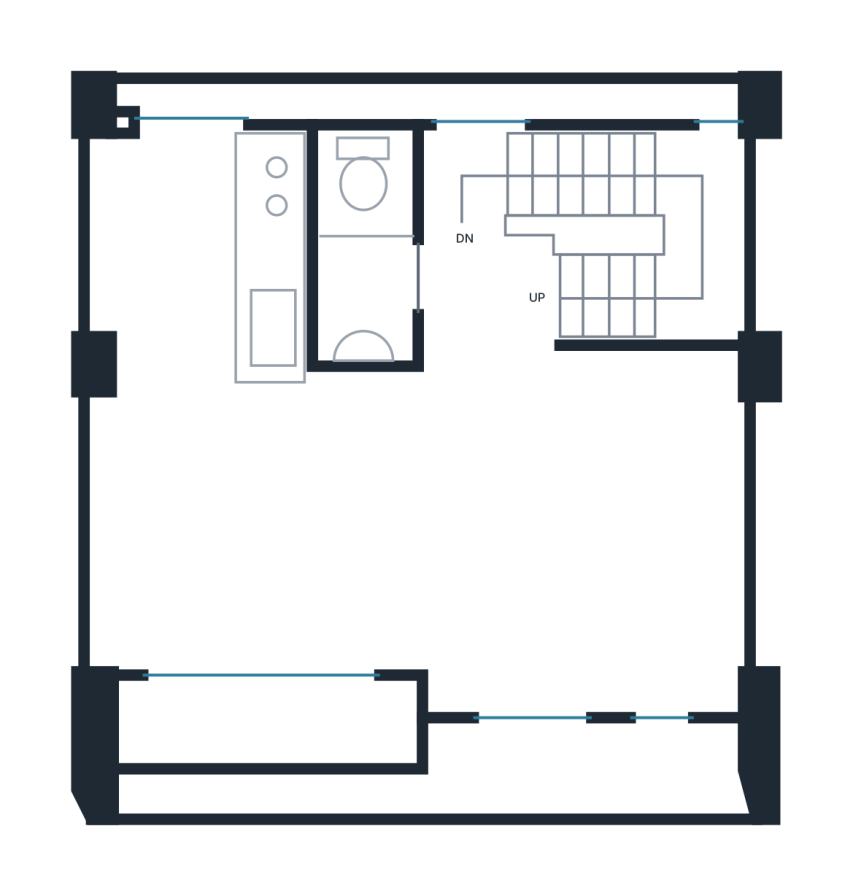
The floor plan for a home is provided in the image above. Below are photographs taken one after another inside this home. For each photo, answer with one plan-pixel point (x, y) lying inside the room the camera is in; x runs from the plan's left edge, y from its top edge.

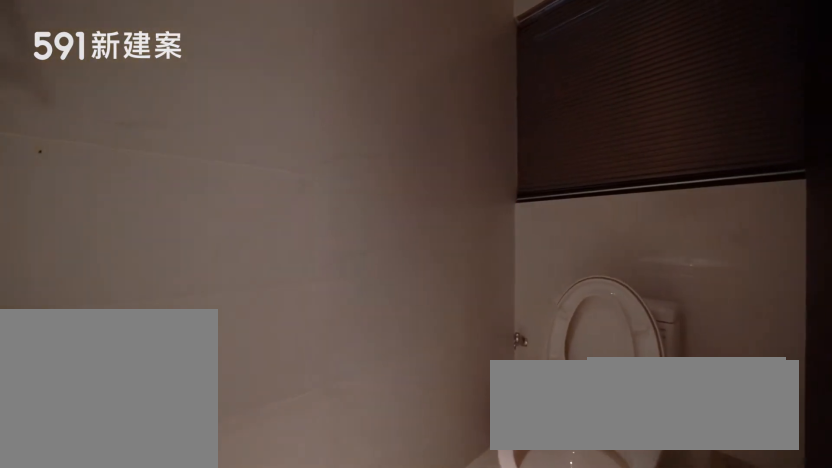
(363, 238)
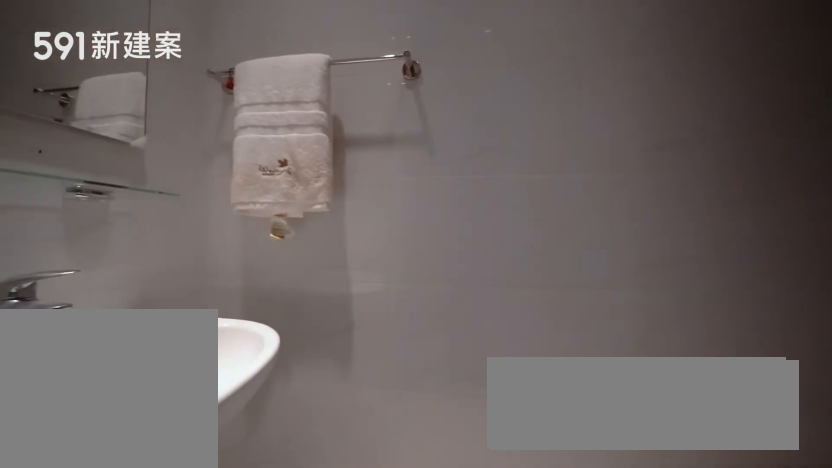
(363, 238)
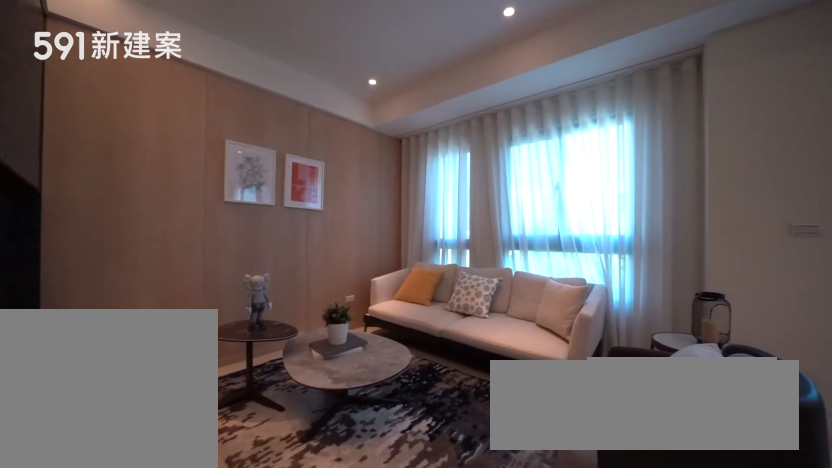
(591, 536)
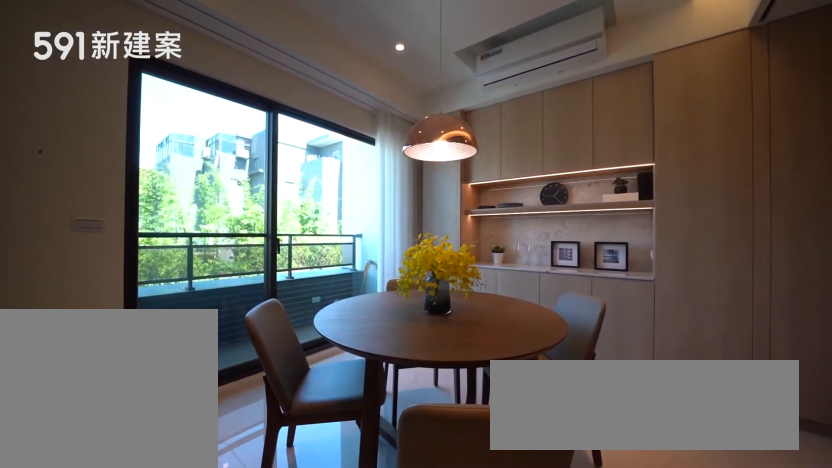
(234, 530)
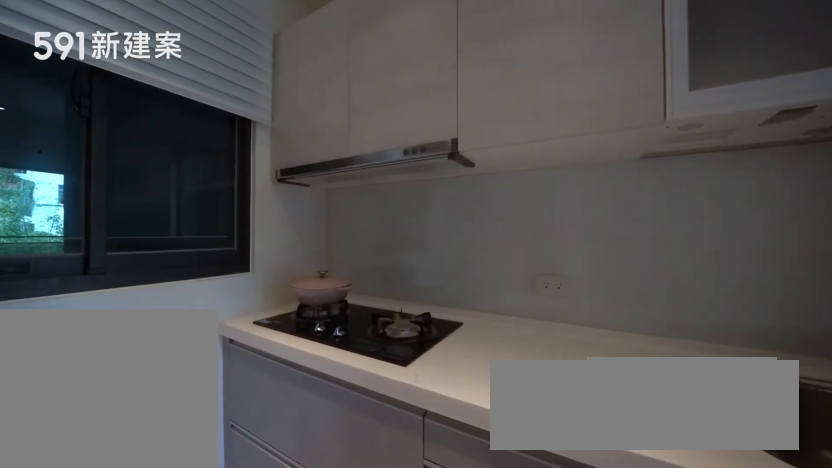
(203, 254)
